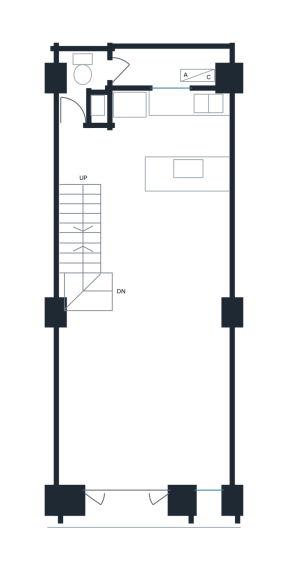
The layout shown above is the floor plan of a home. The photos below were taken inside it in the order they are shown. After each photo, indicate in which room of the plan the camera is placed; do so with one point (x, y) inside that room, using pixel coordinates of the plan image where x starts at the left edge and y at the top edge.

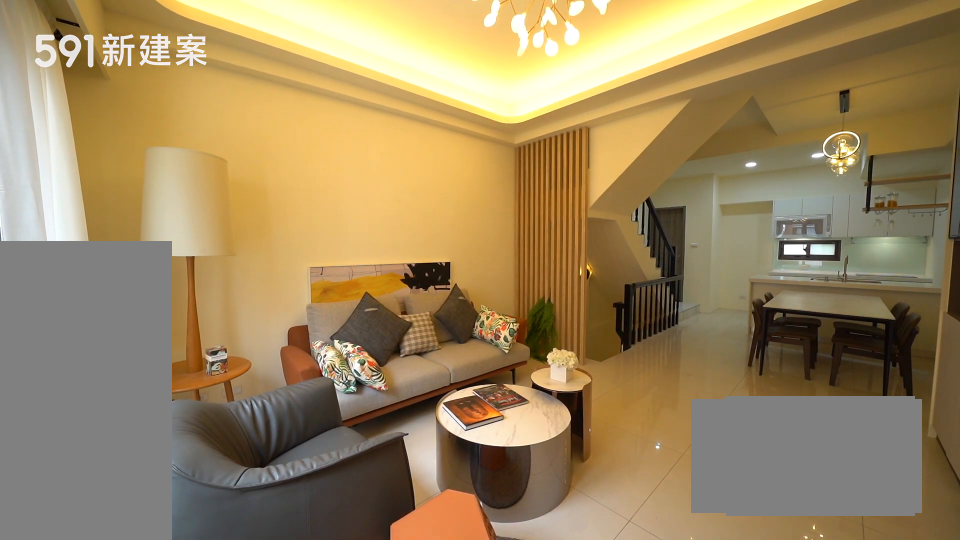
(145, 401)
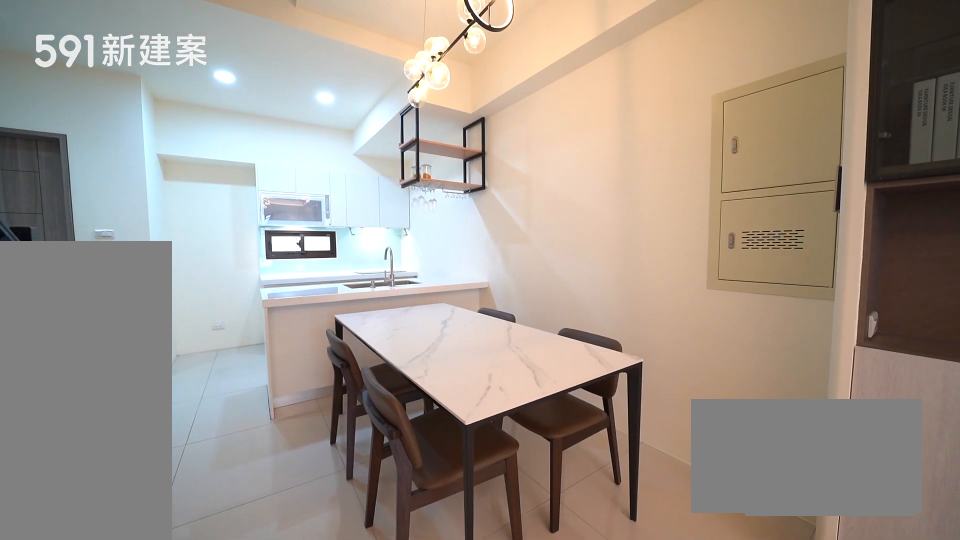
(181, 255)
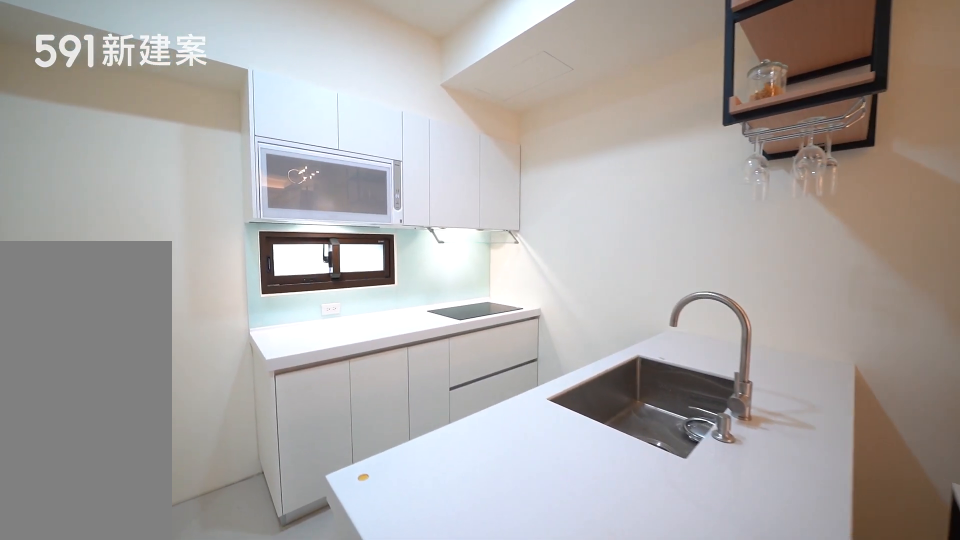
(172, 146)
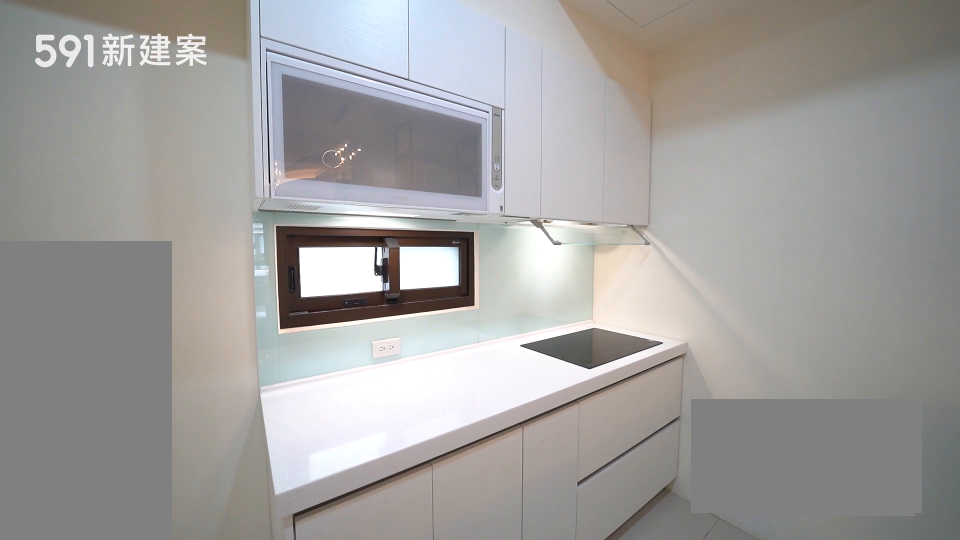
(172, 146)
